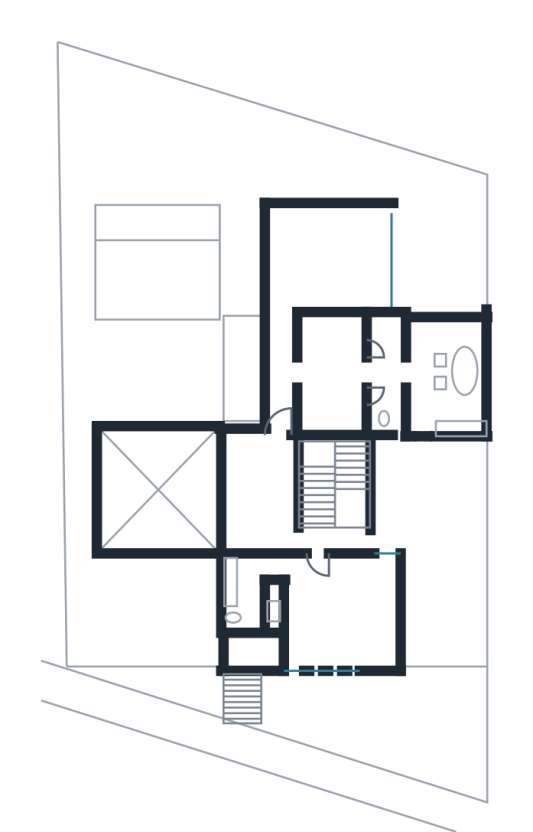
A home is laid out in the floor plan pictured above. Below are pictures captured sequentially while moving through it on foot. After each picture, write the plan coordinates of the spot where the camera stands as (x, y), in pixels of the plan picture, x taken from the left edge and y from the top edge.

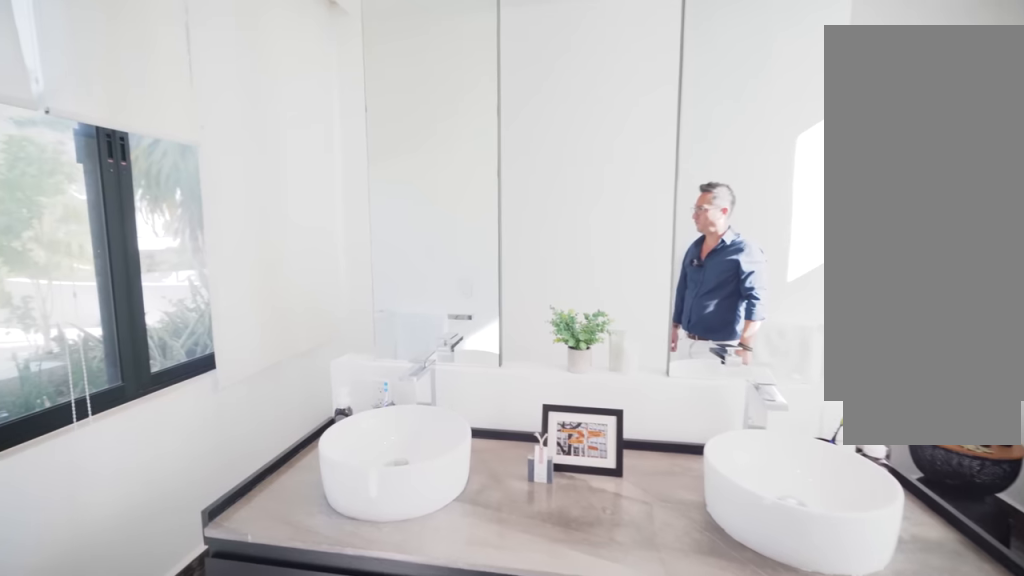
(410, 372)
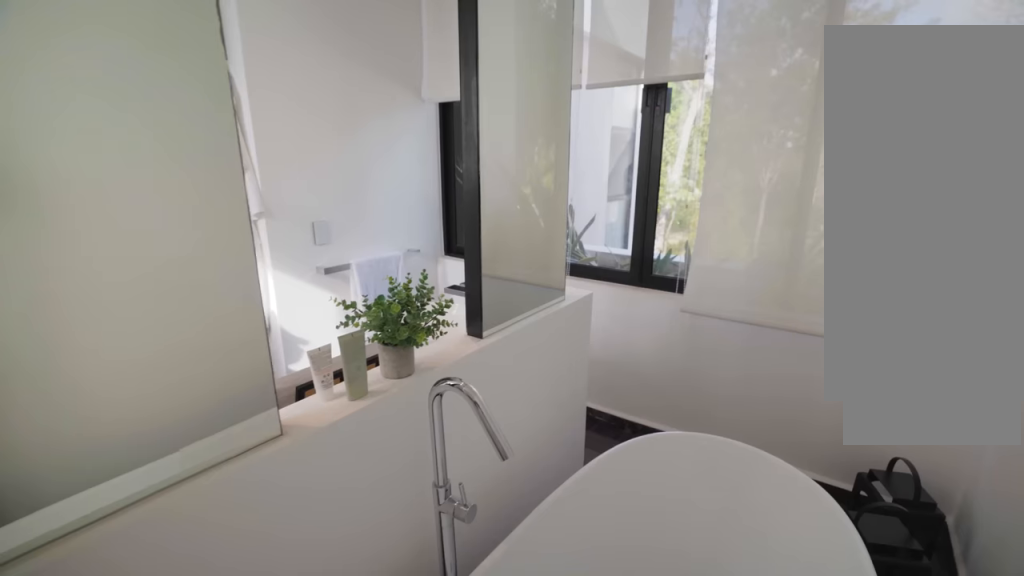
(469, 390)
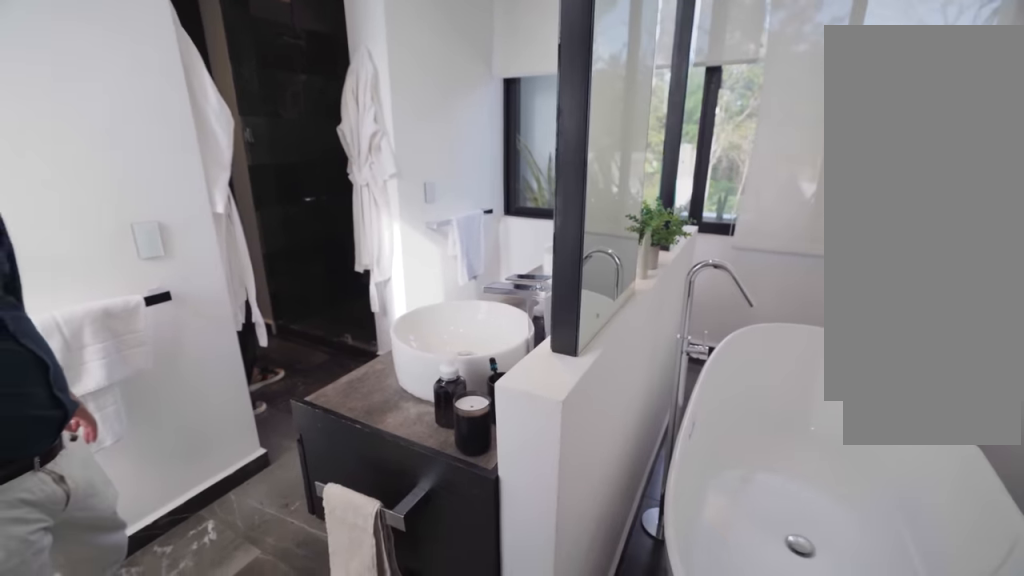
(437, 418)
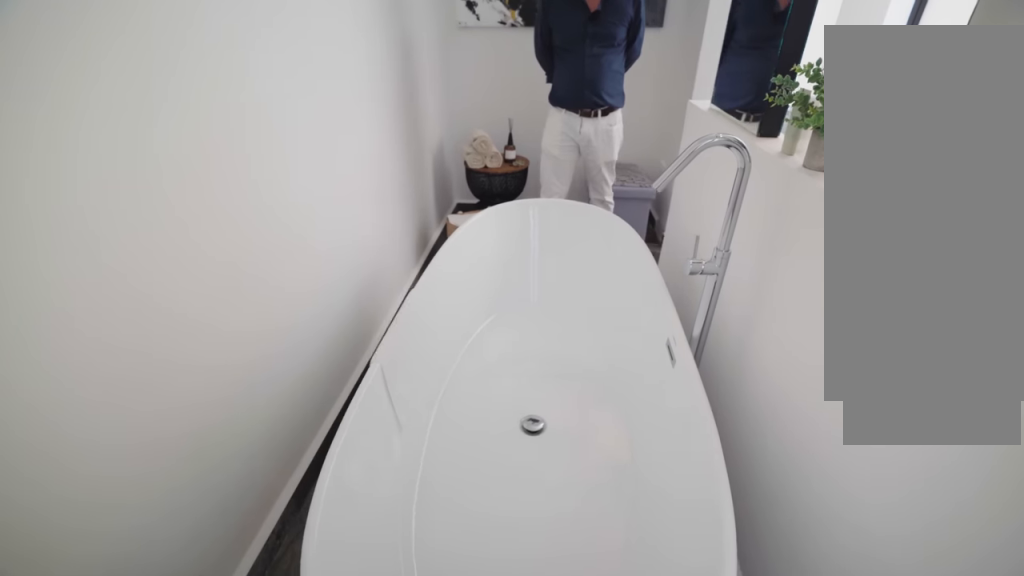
(458, 343)
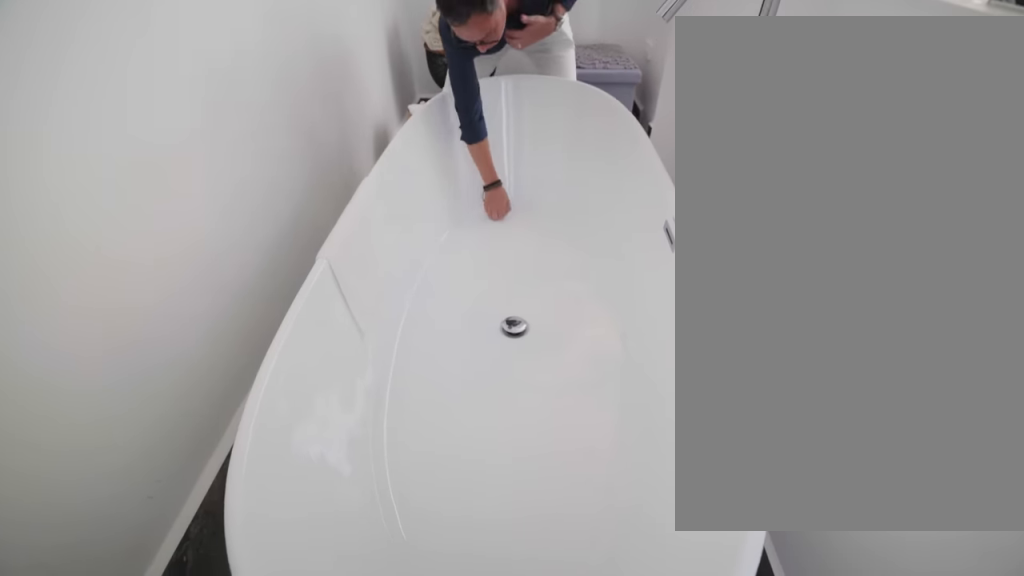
(458, 339)
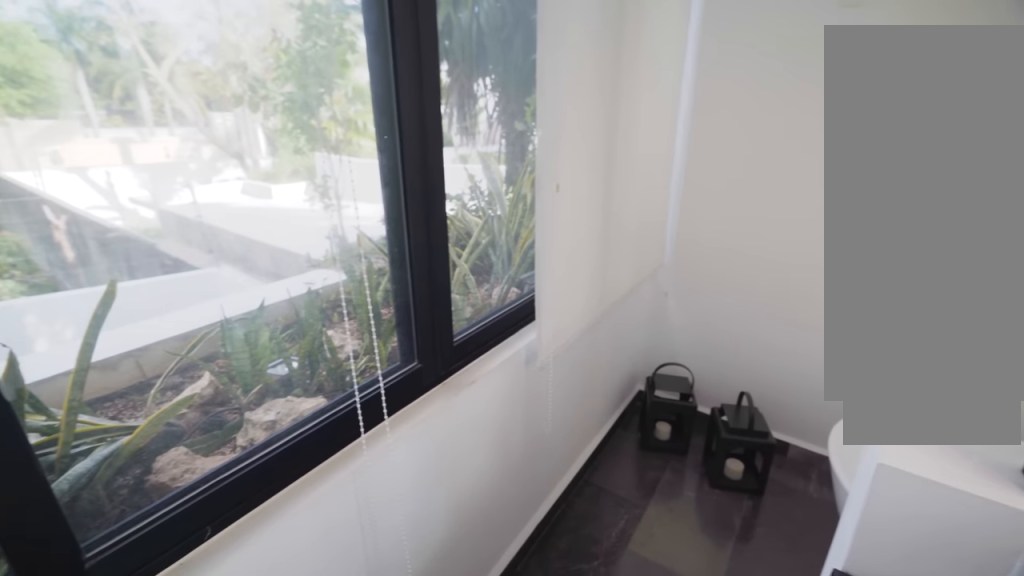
(419, 346)
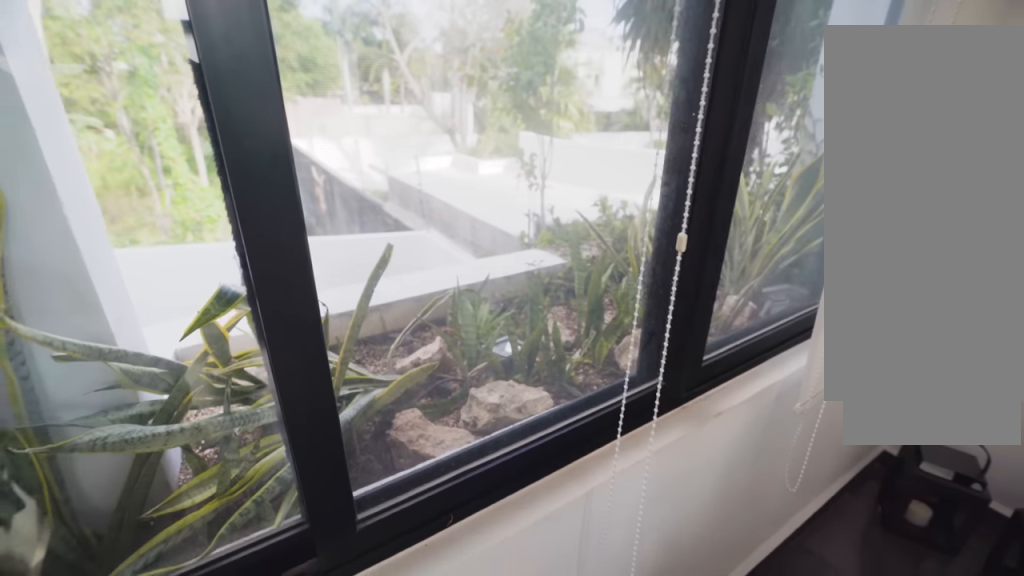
(422, 339)
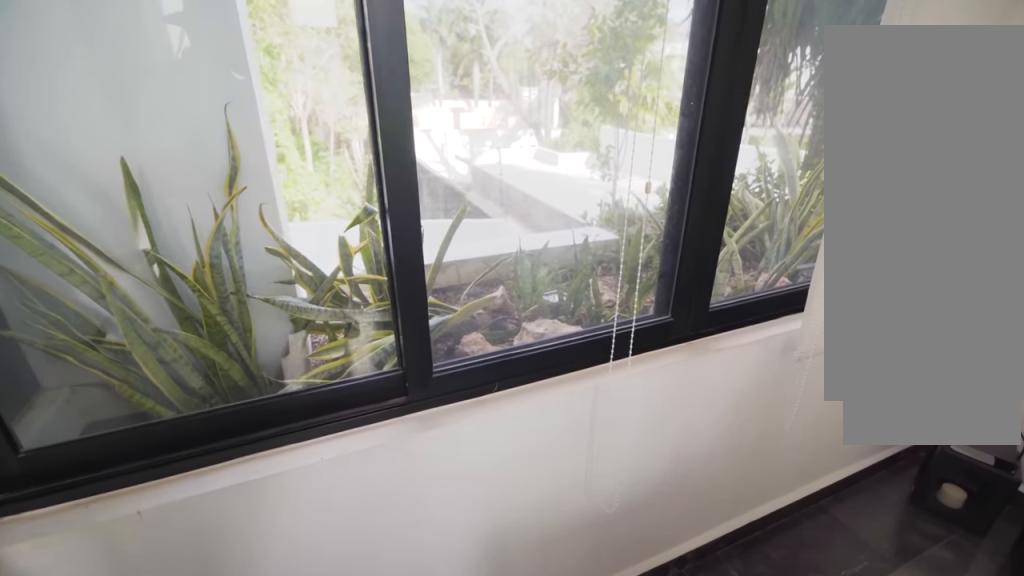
(422, 339)
